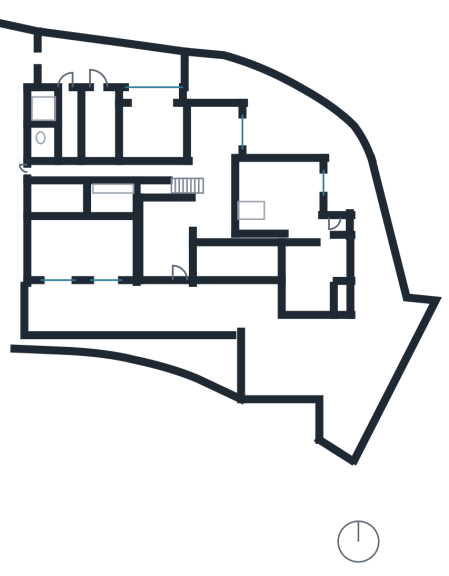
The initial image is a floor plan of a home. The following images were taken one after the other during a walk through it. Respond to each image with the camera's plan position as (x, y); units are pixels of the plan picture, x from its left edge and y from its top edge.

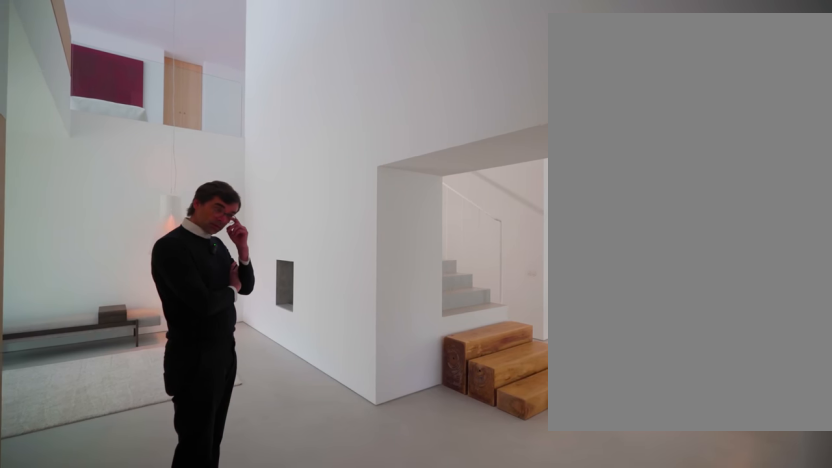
(224, 213)
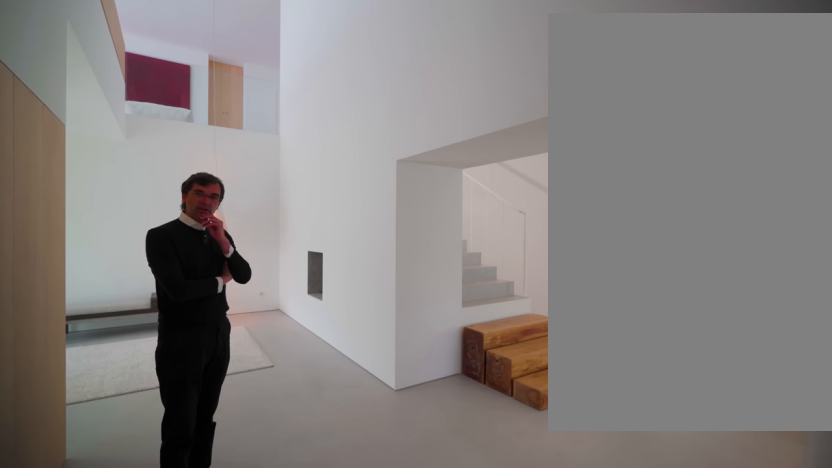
(224, 213)
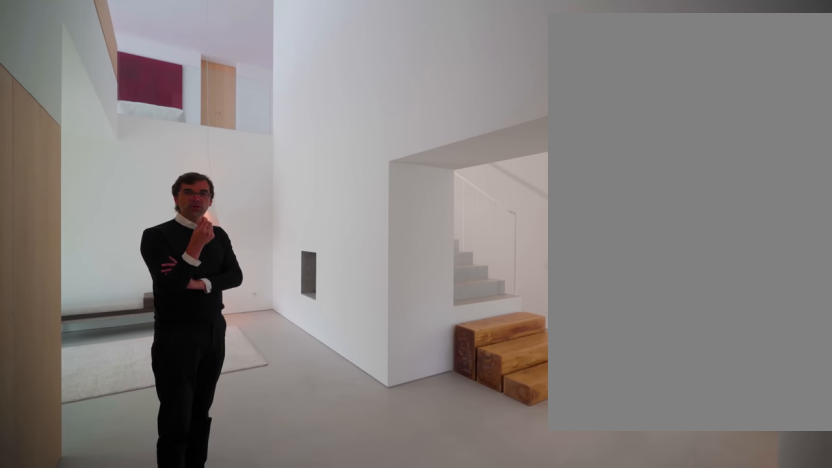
(224, 213)
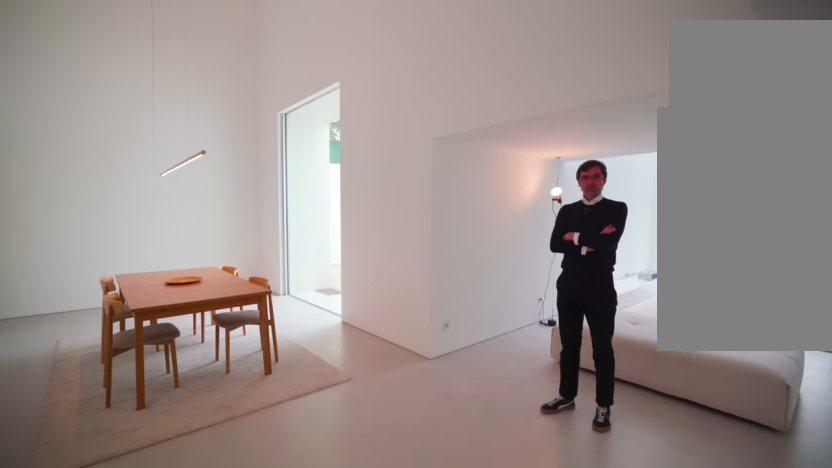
(210, 193)
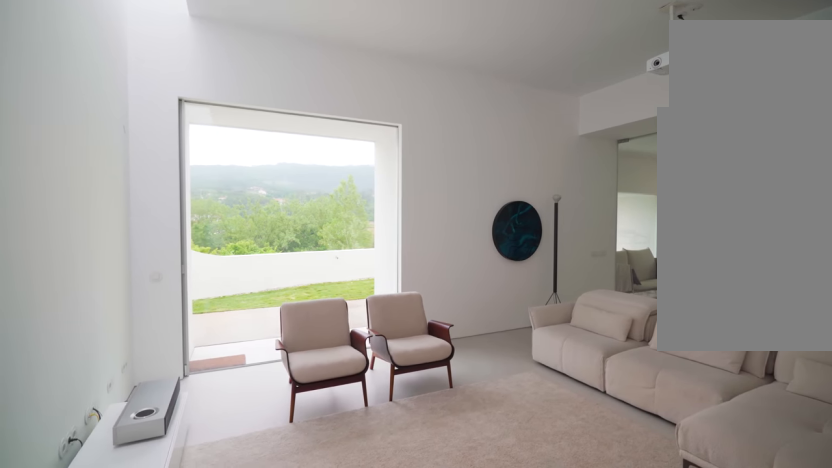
(276, 170)
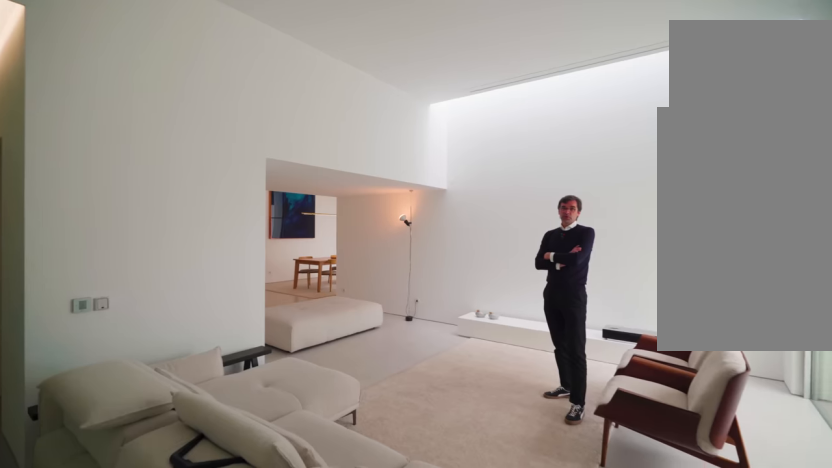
(293, 232)
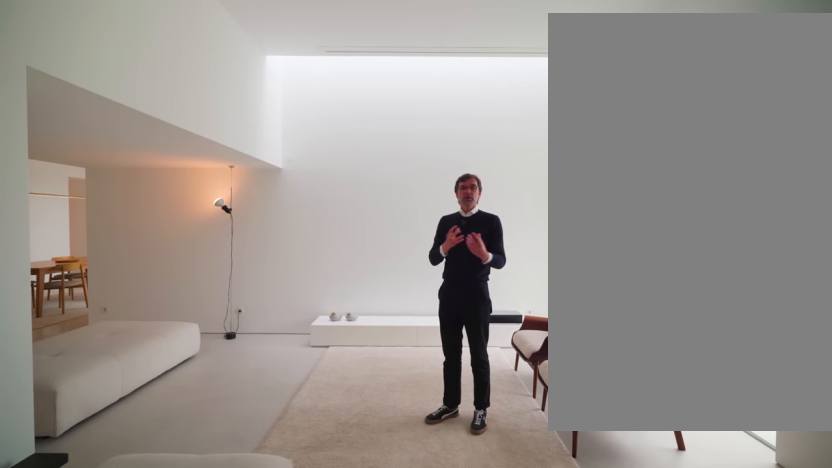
(297, 204)
